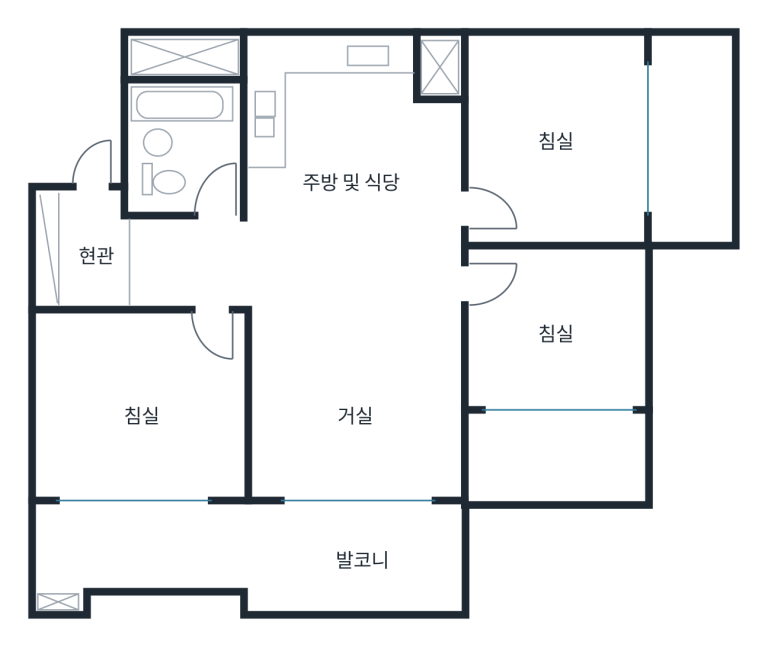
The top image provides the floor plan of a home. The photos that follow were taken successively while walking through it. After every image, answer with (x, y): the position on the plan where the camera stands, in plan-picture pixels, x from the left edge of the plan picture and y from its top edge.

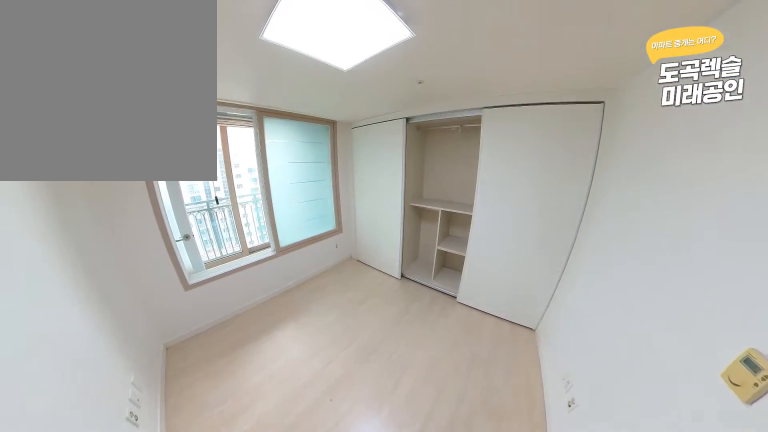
(207, 363)
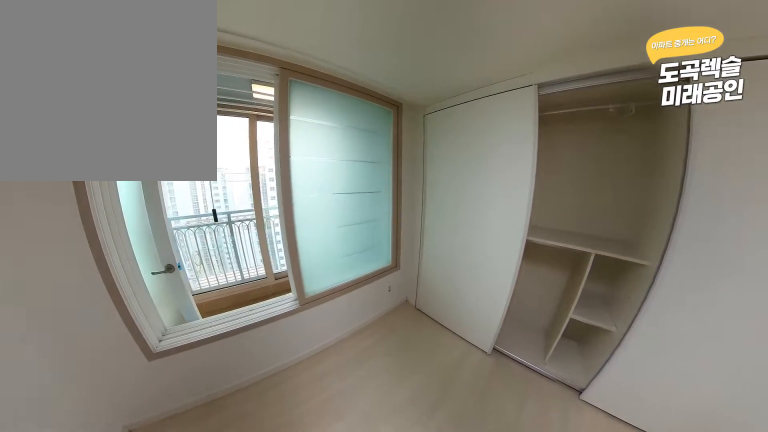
(198, 400)
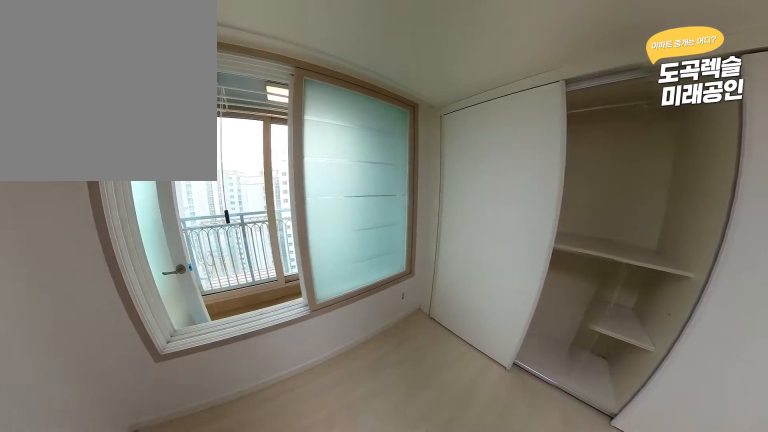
(197, 406)
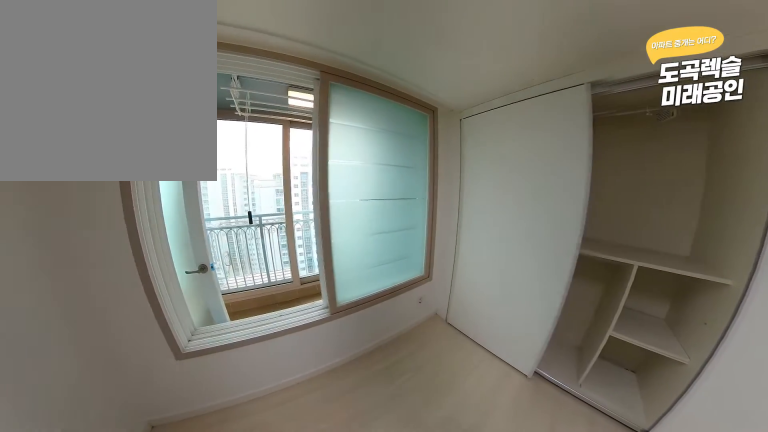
(195, 411)
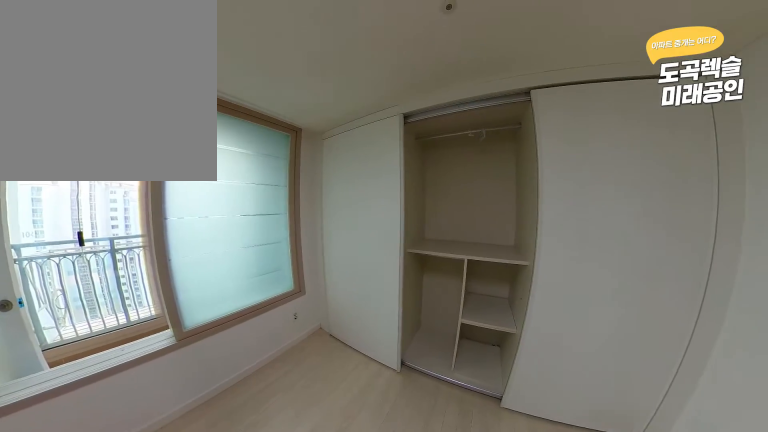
(183, 459)
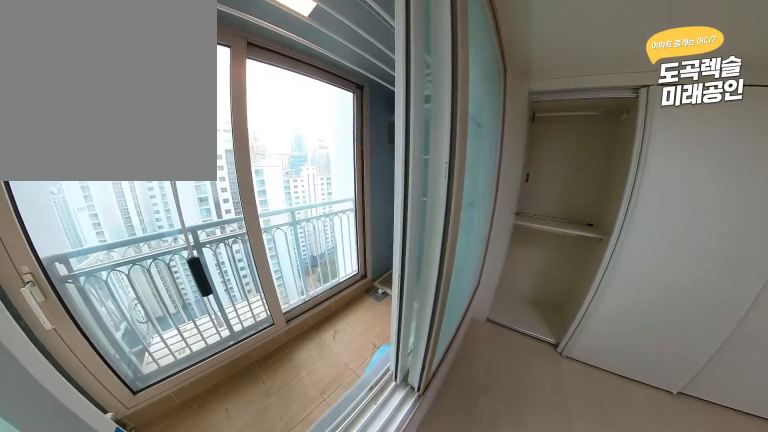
(176, 495)
